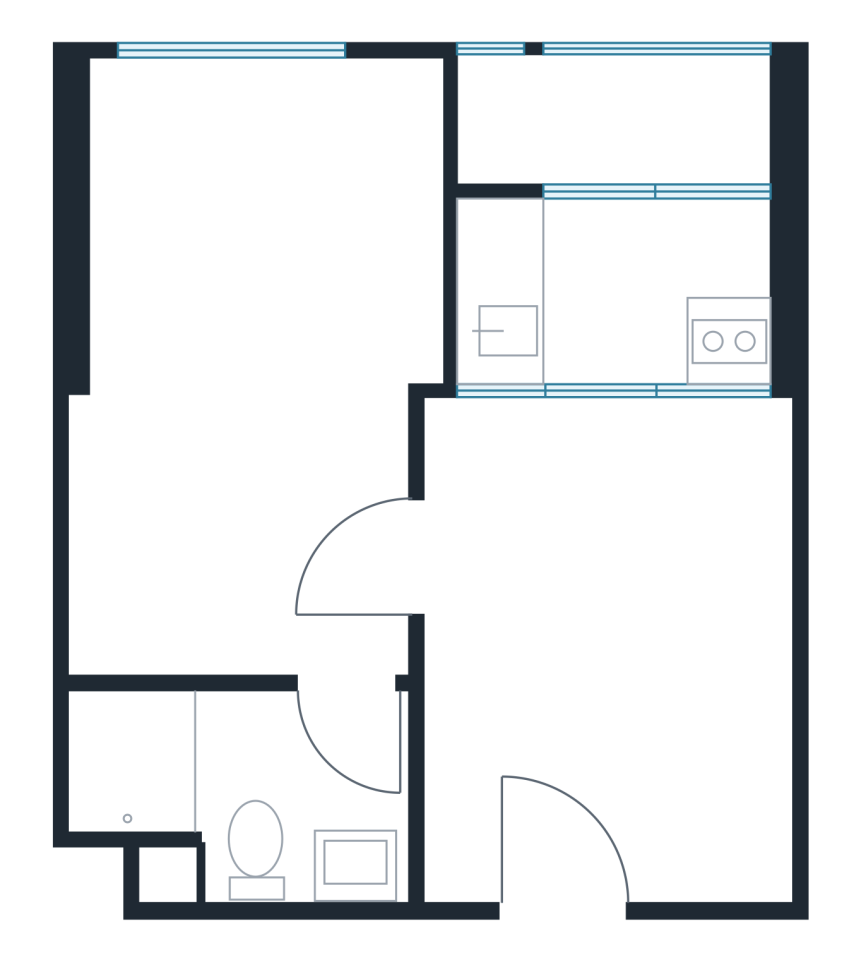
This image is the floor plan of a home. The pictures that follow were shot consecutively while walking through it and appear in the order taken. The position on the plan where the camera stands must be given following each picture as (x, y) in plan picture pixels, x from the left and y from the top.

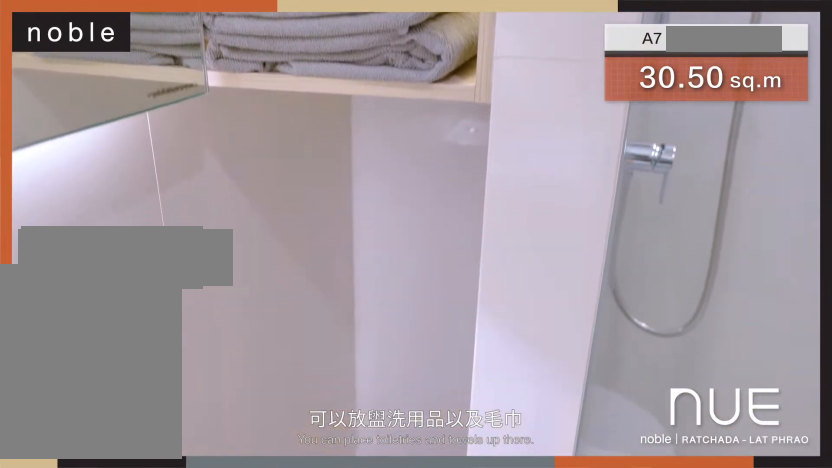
(366, 687)
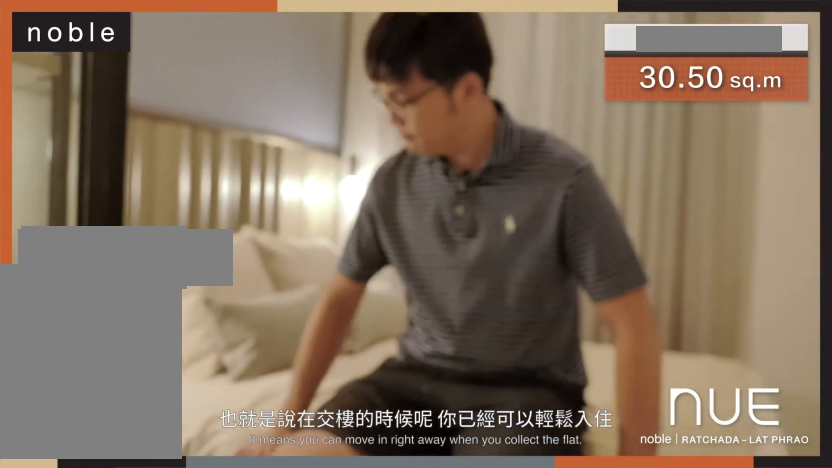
(358, 490)
